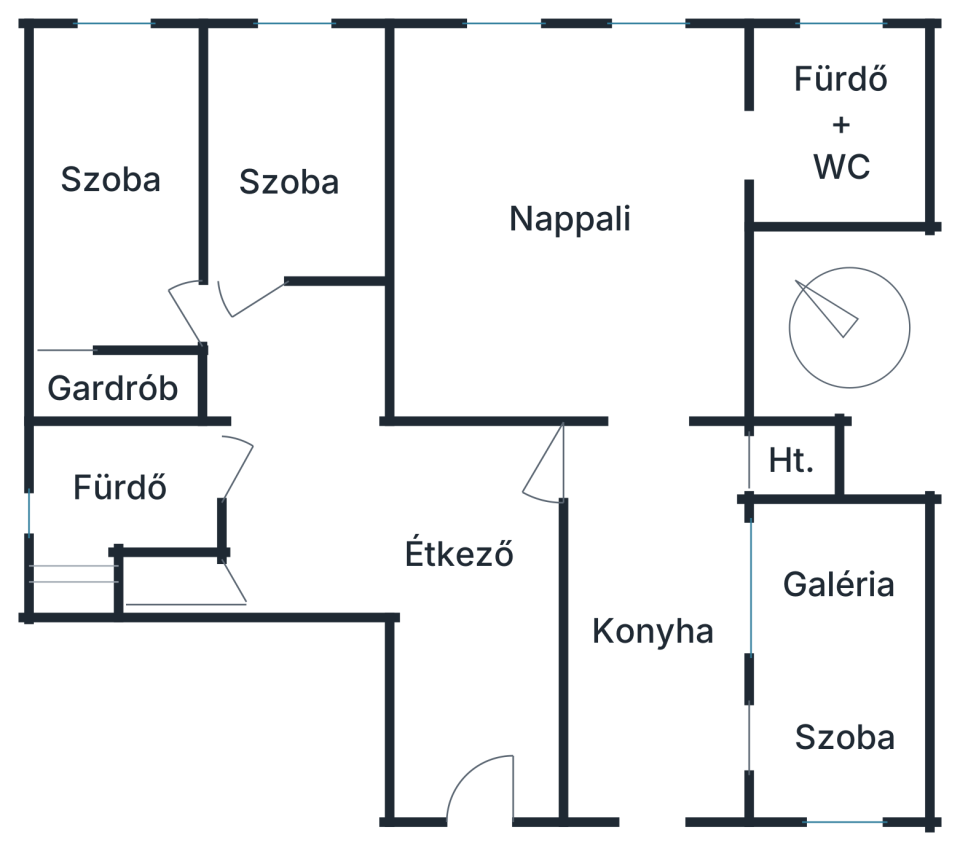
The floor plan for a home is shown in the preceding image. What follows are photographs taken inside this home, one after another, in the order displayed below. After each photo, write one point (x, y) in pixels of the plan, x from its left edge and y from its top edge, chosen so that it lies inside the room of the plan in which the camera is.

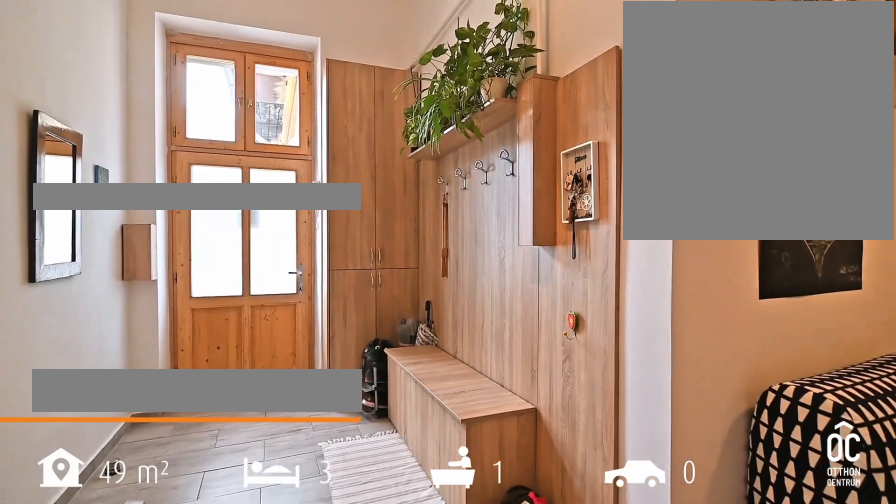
(472, 558)
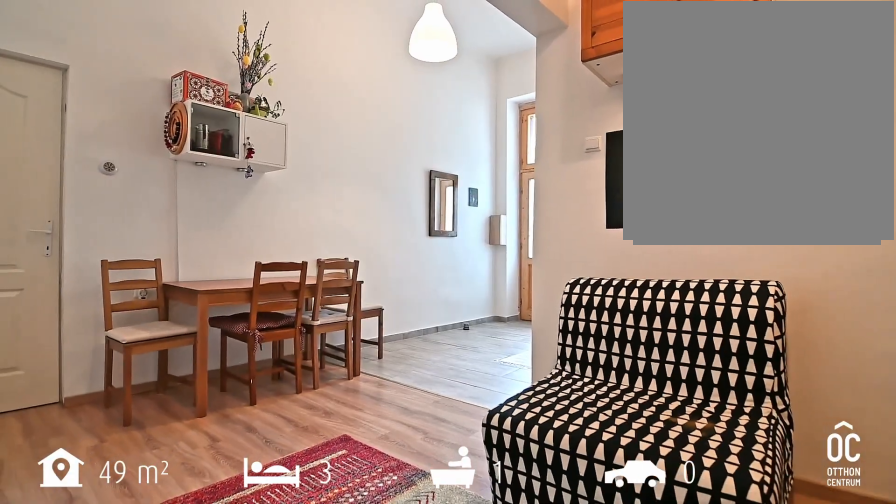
(471, 558)
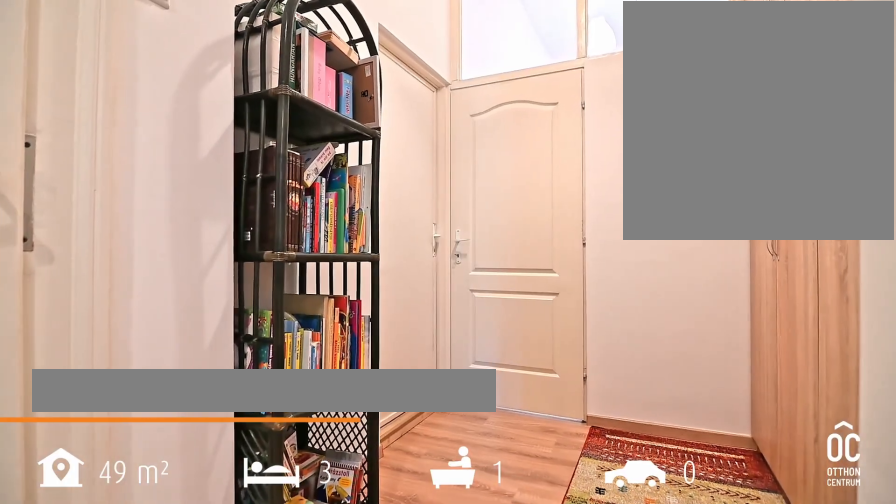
(291, 413)
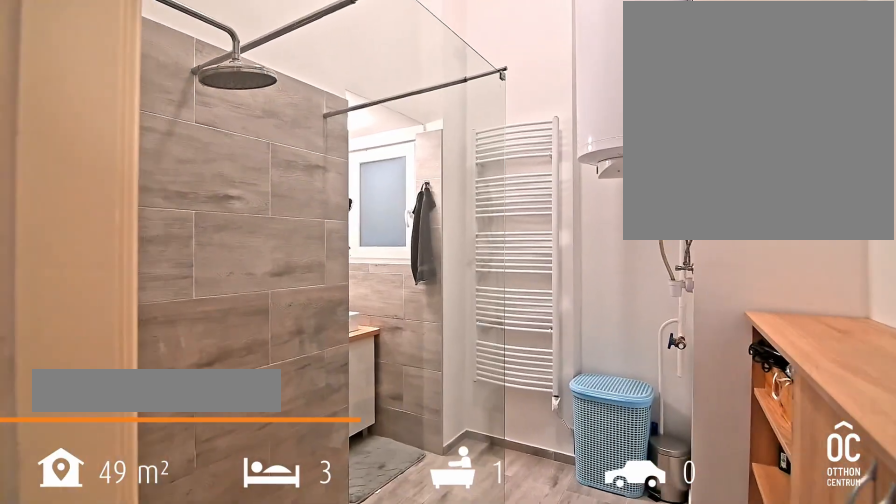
(120, 485)
